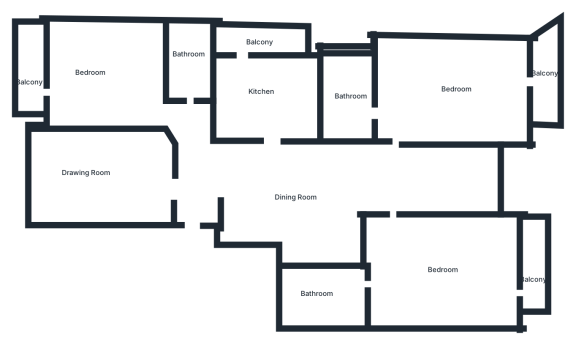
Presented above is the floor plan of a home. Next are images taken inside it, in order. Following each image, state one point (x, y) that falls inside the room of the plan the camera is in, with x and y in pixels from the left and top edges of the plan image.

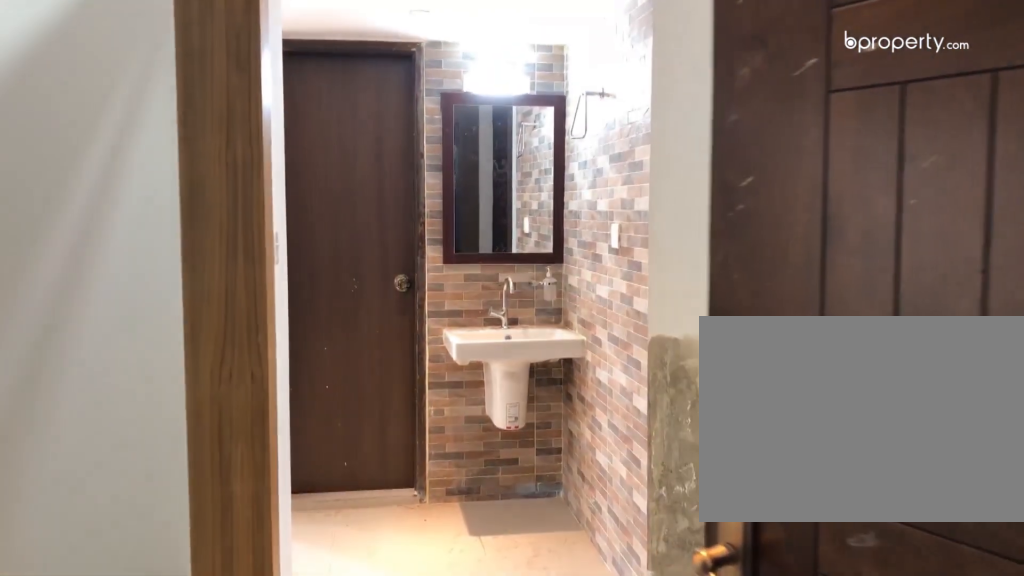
(192, 187)
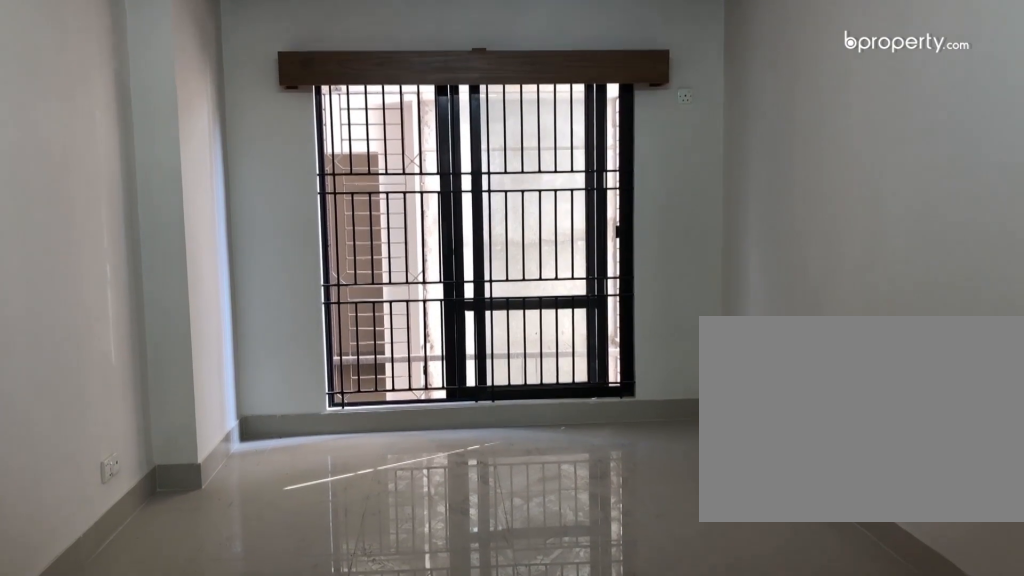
(192, 187)
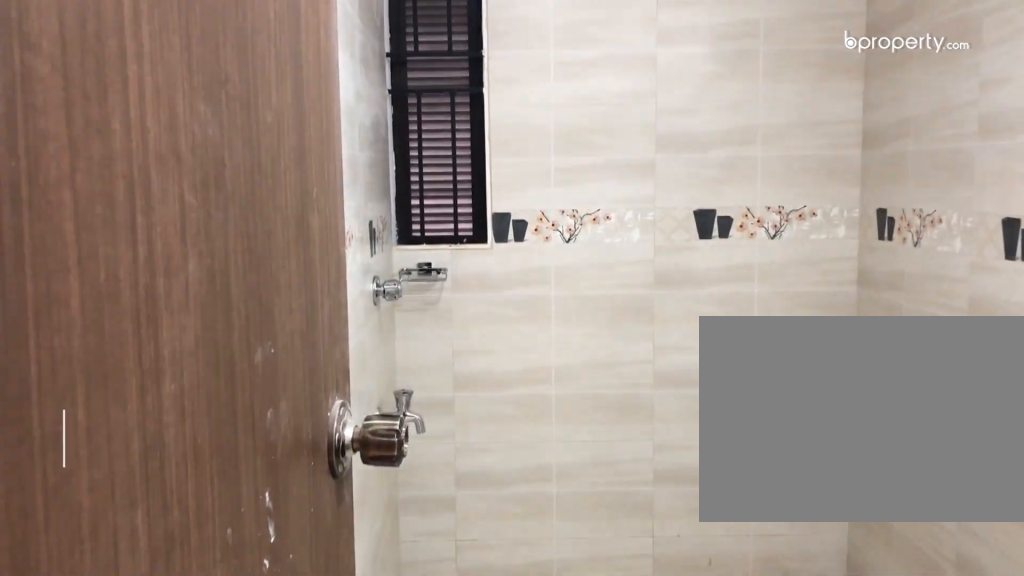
(192, 70)
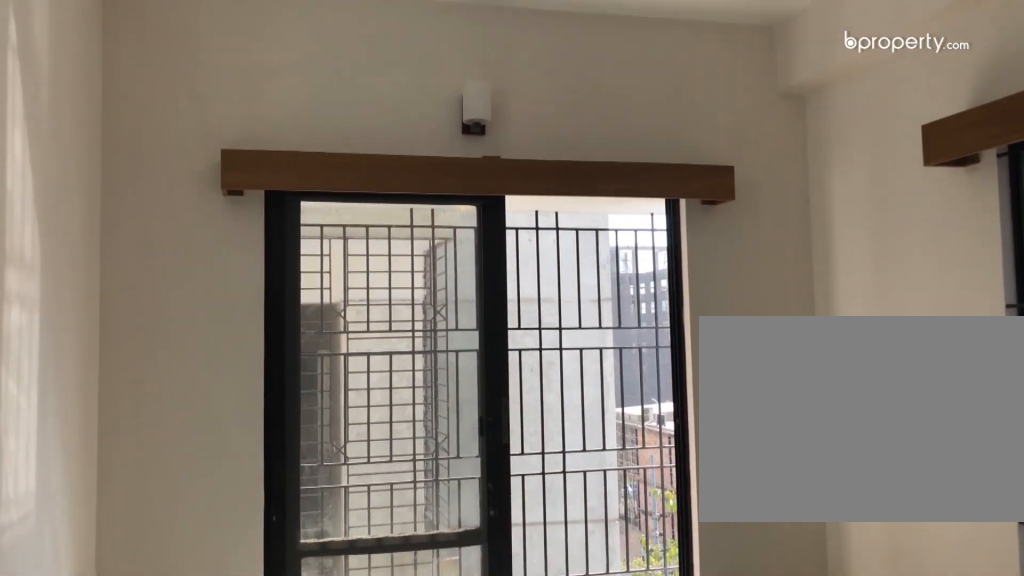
(108, 84)
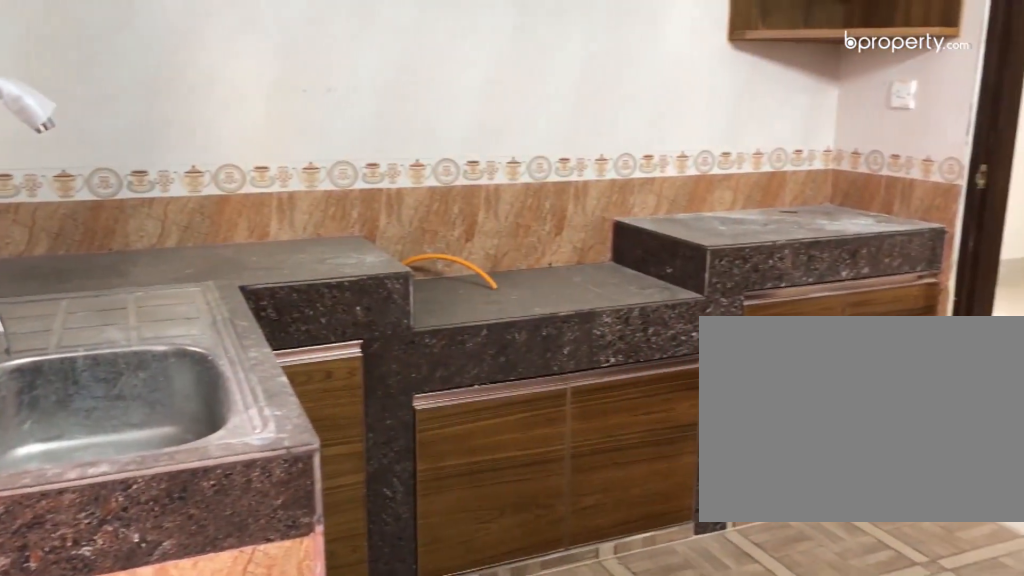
(271, 97)
